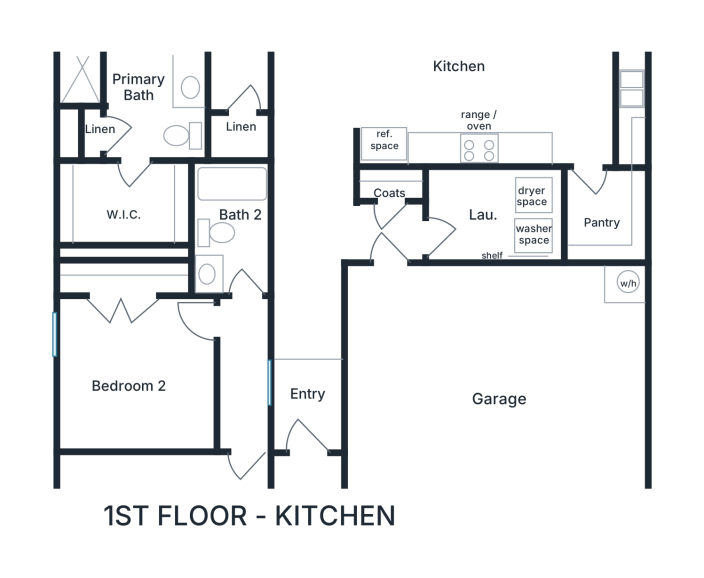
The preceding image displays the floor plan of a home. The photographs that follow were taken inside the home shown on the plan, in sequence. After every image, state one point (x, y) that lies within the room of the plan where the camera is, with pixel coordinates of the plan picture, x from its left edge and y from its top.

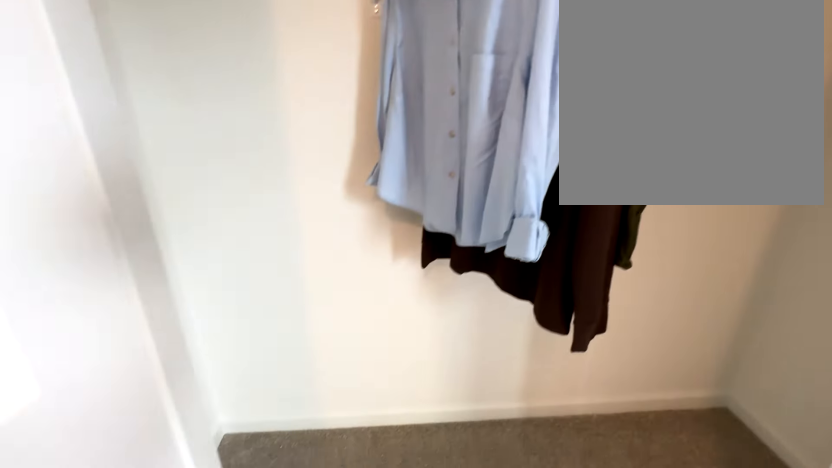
(161, 385)
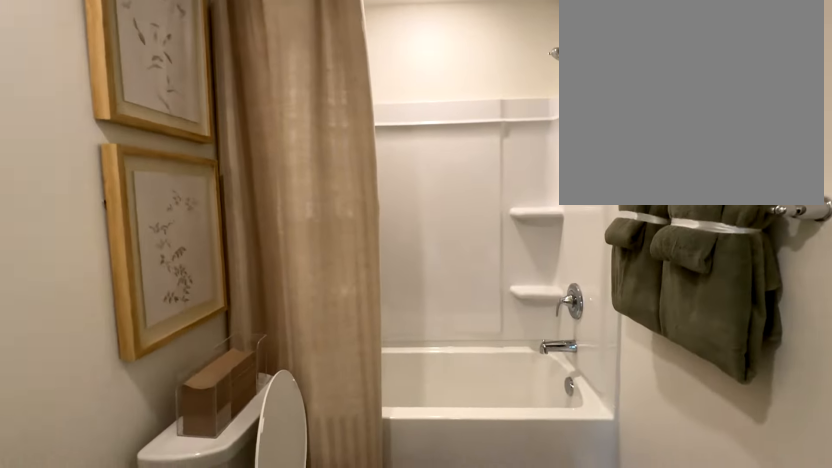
(232, 226)
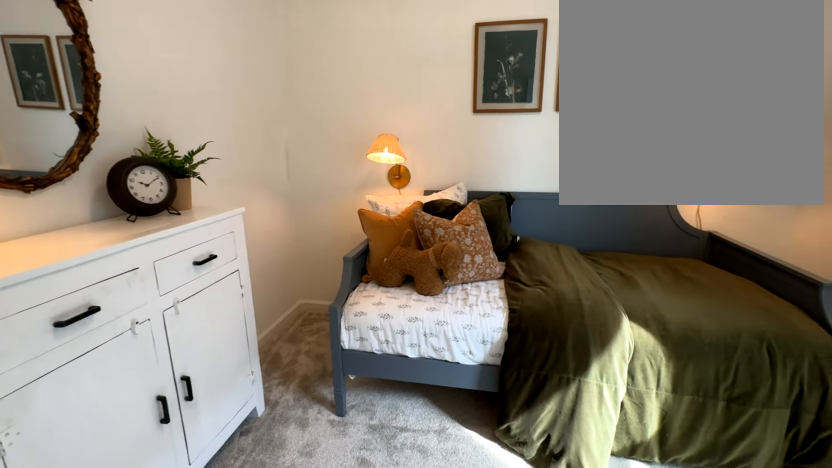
(135, 372)
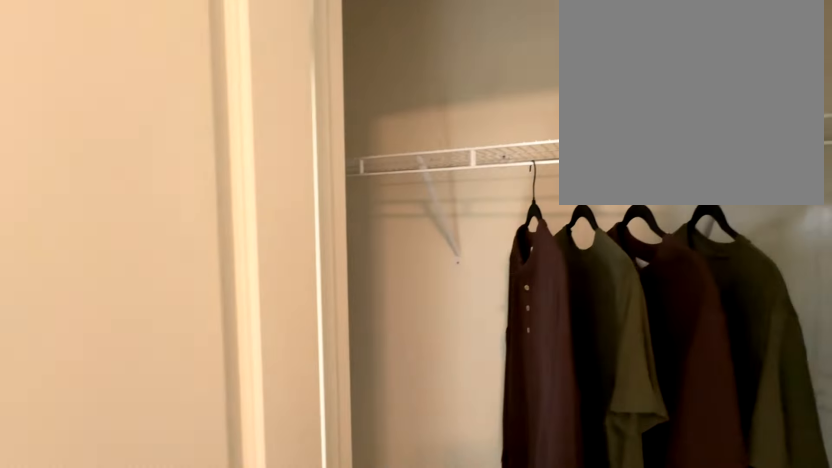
(135, 372)
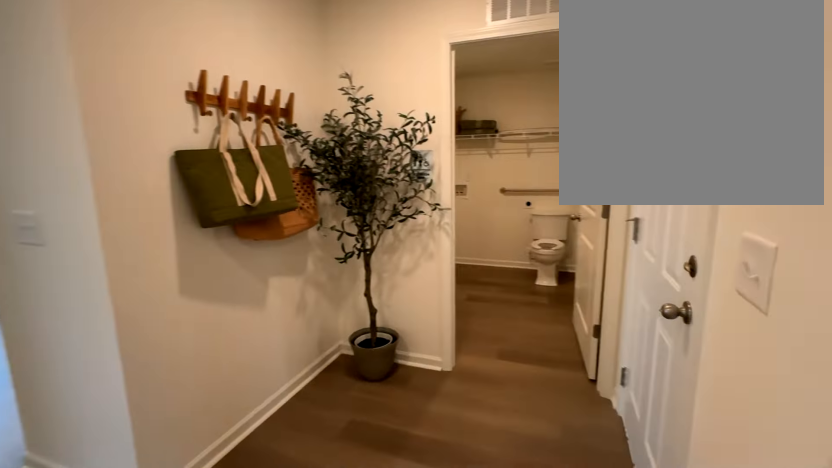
(349, 215)
